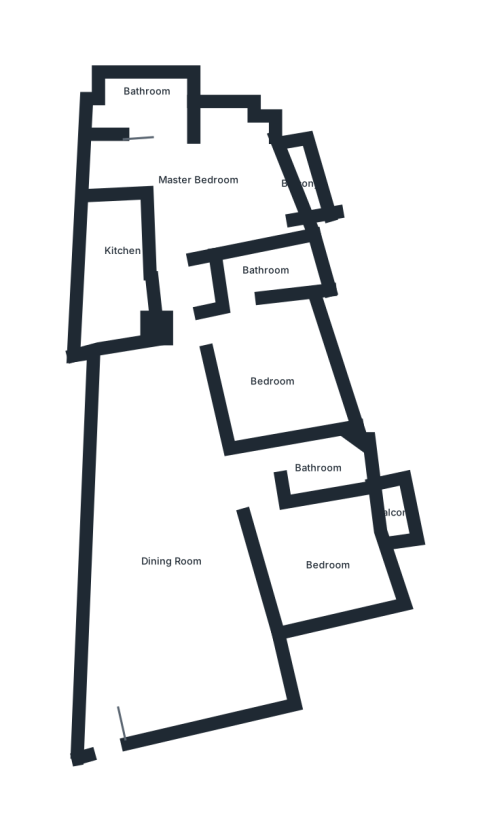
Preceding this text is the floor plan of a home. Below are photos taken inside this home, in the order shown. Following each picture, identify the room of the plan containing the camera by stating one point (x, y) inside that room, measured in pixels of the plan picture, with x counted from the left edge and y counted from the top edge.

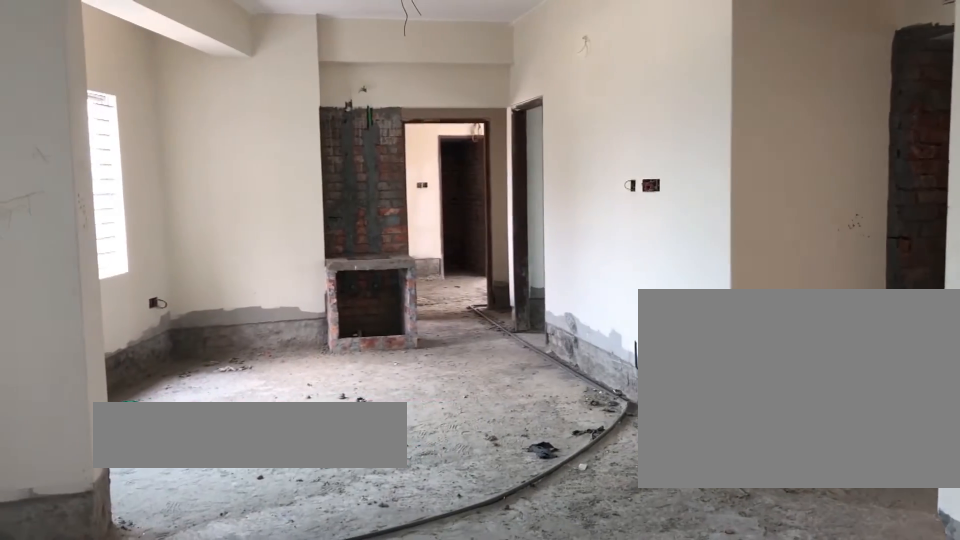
(142, 557)
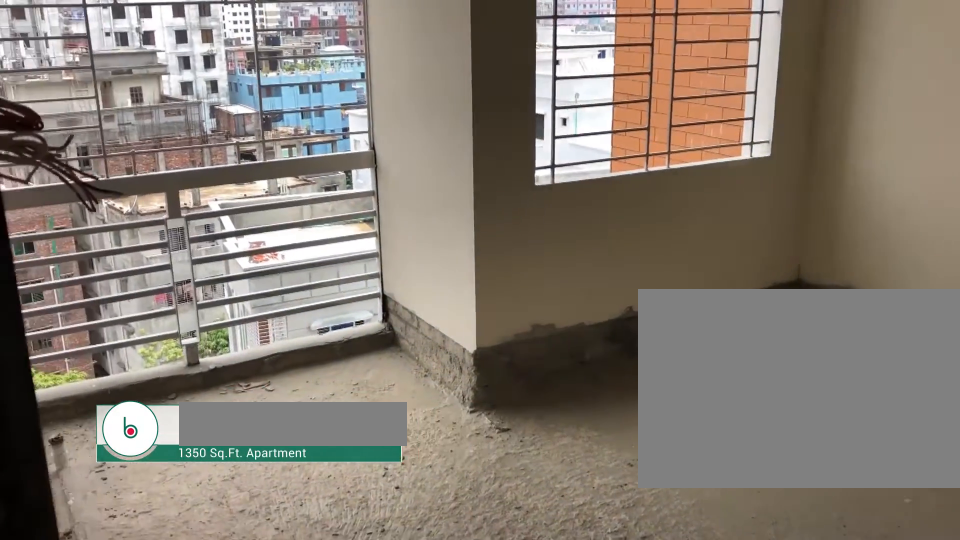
(333, 575)
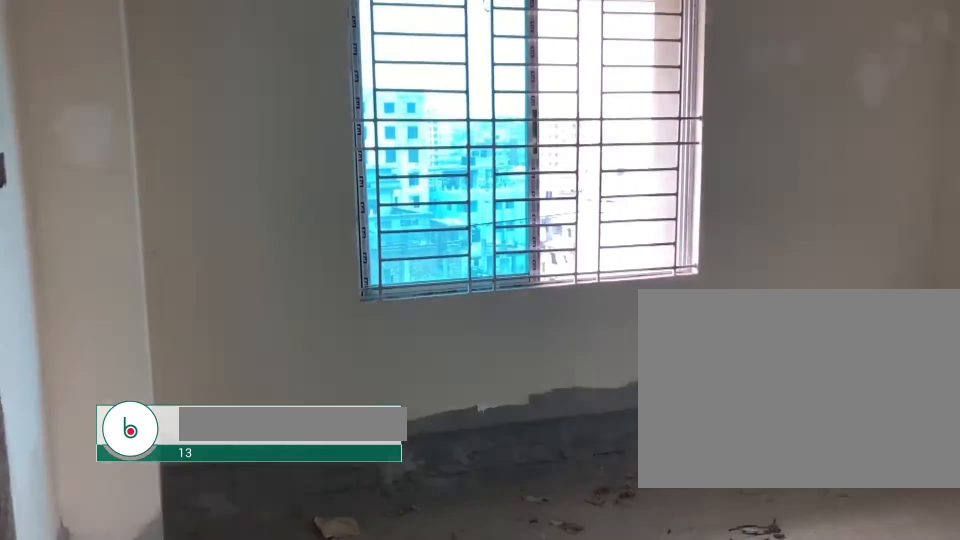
(268, 375)
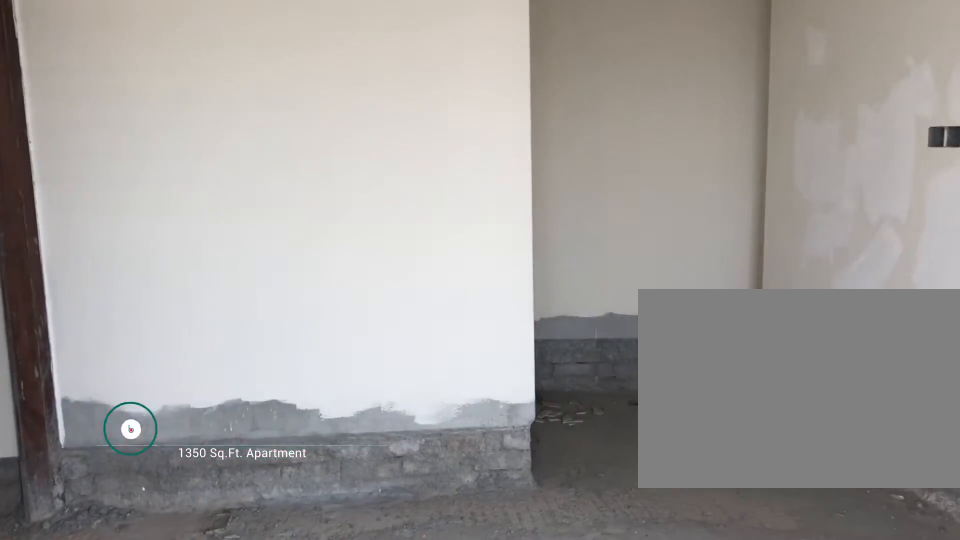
(209, 195)
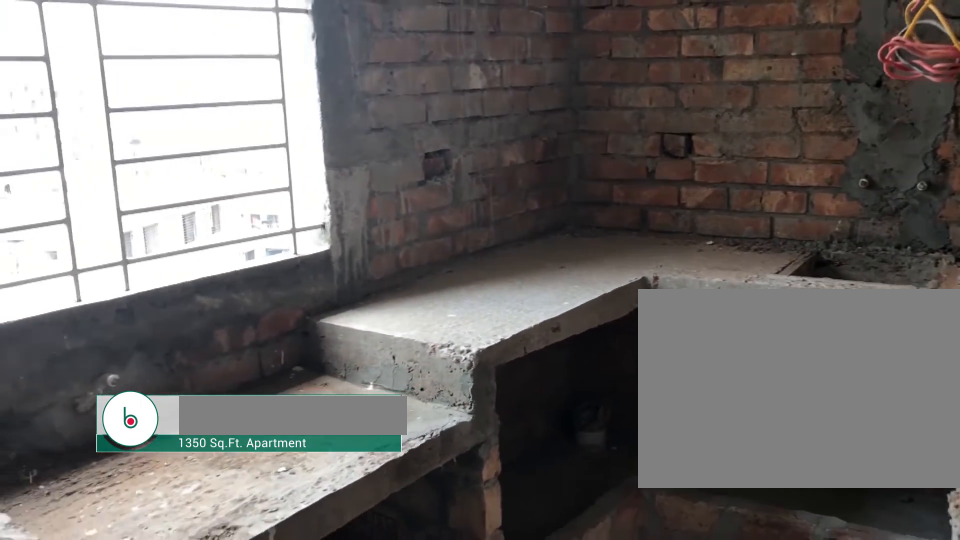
(124, 286)
